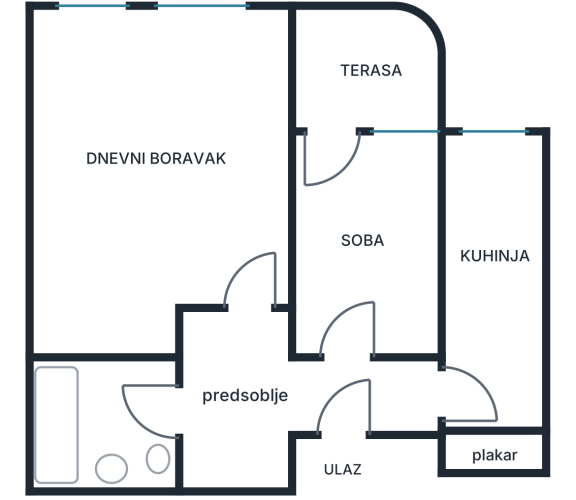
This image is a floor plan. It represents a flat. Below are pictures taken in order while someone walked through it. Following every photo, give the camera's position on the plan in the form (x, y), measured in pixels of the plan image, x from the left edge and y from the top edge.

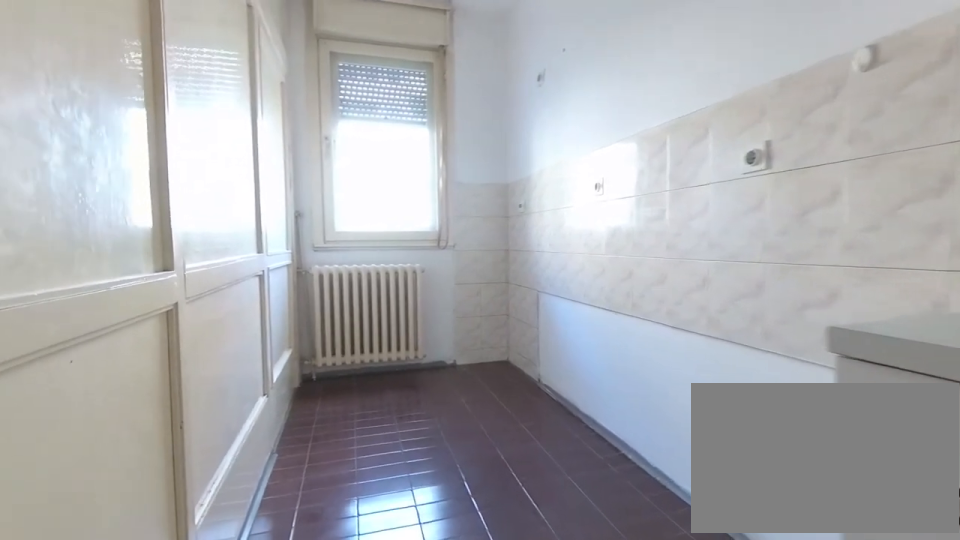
(492, 370)
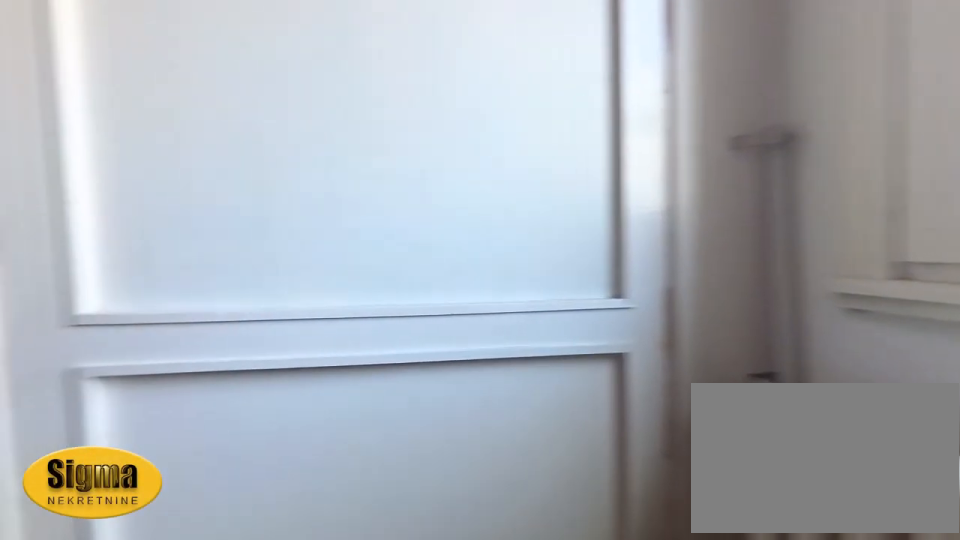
(508, 180)
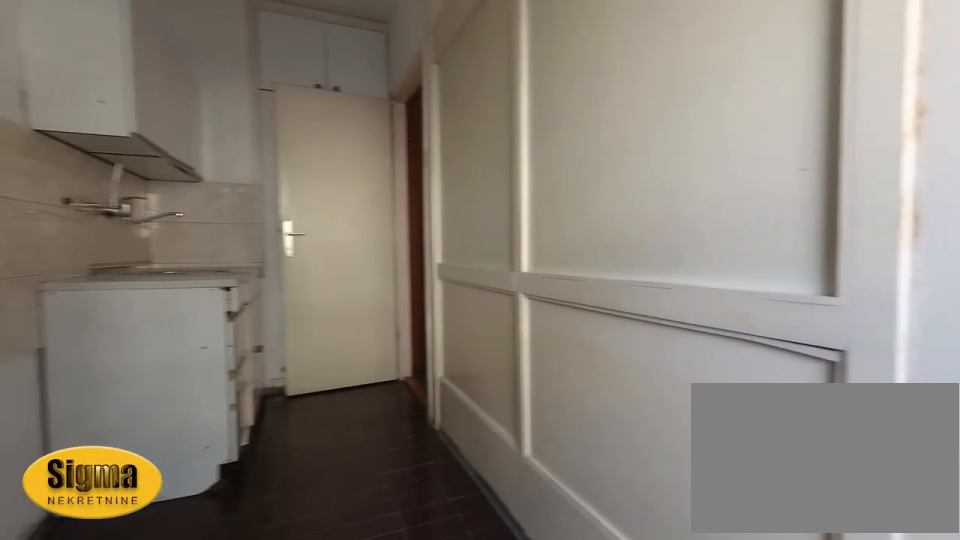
(510, 158)
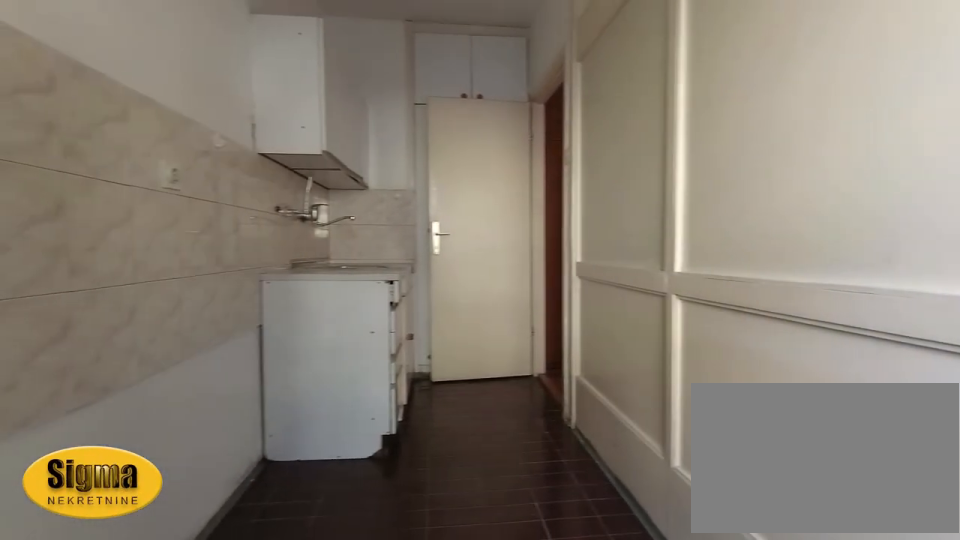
(501, 150)
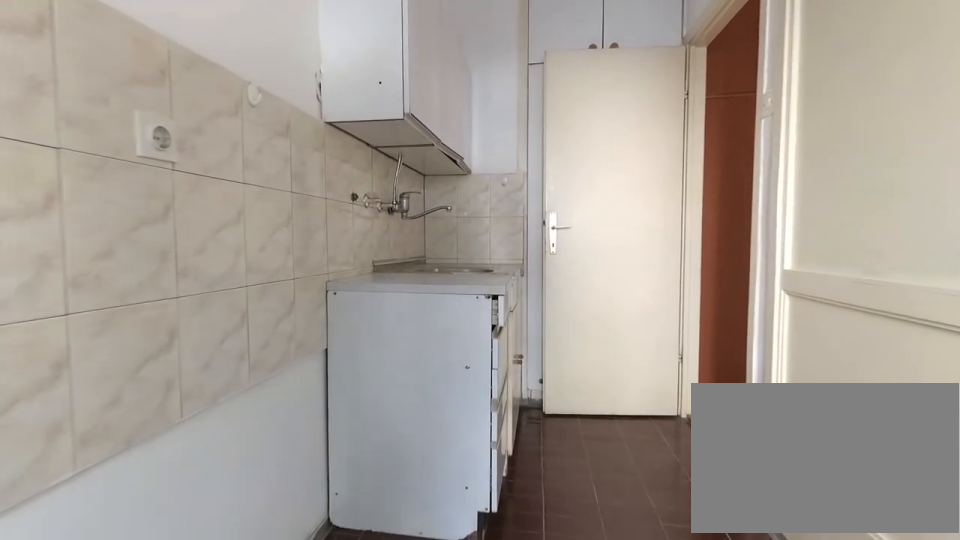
(491, 218)
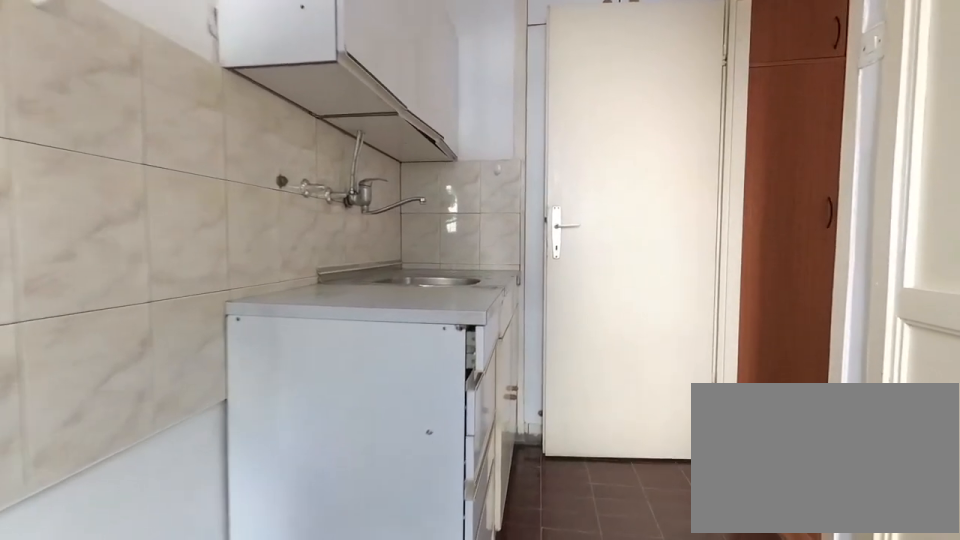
(491, 257)
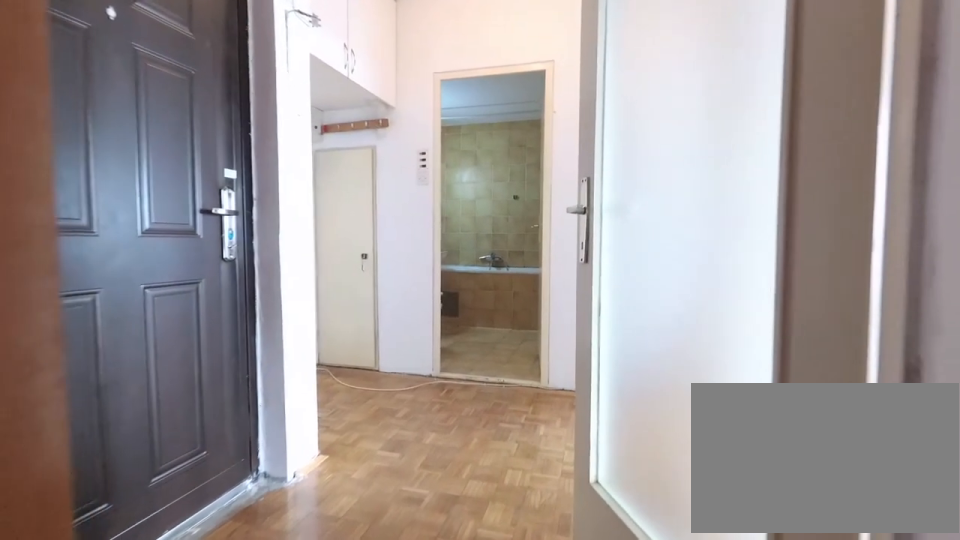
(466, 385)
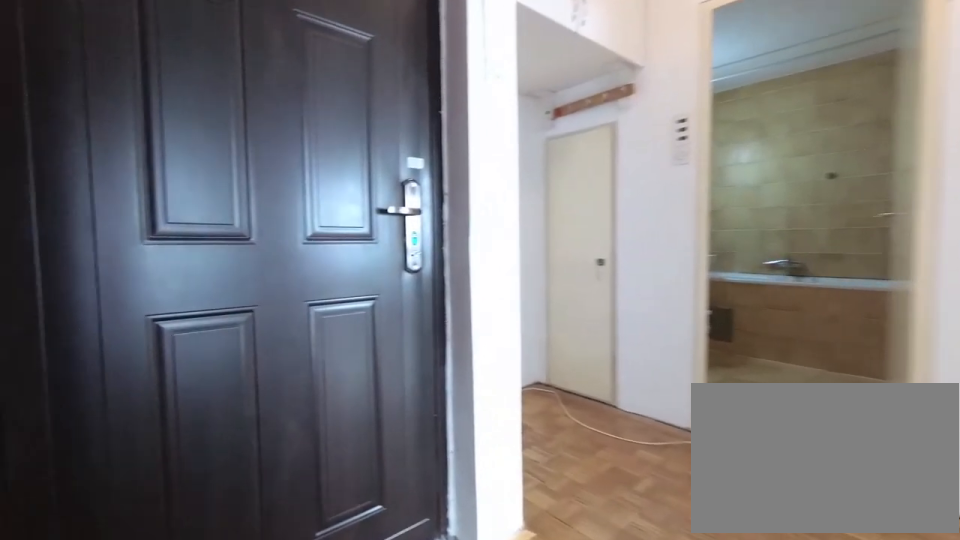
(382, 383)
